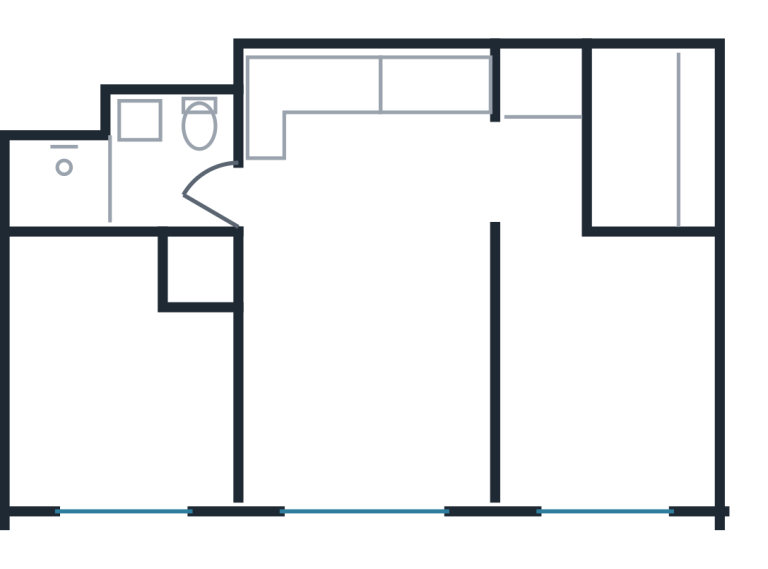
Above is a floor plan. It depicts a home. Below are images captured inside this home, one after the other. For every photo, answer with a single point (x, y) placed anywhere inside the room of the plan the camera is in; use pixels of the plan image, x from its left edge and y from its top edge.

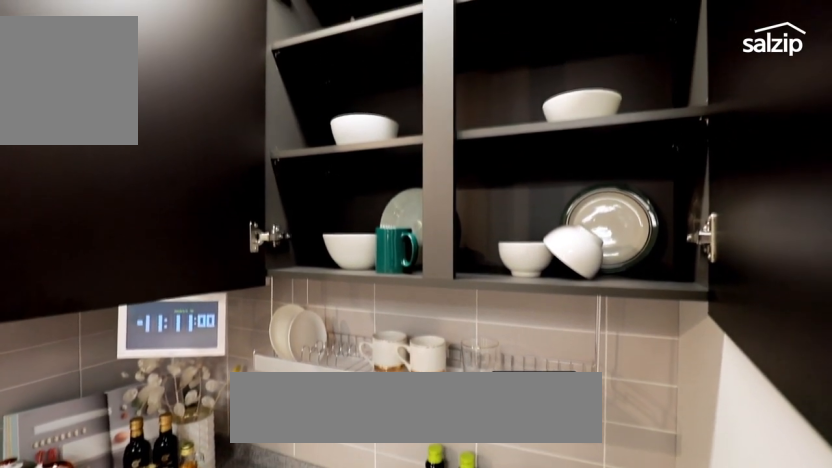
(381, 151)
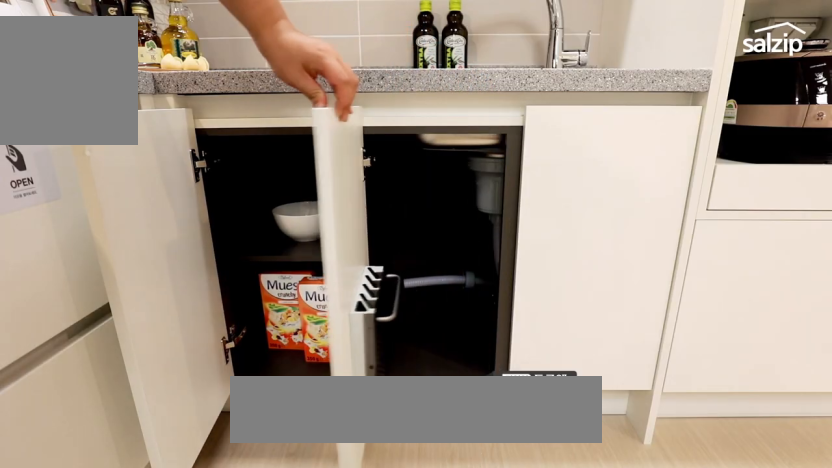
(388, 153)
